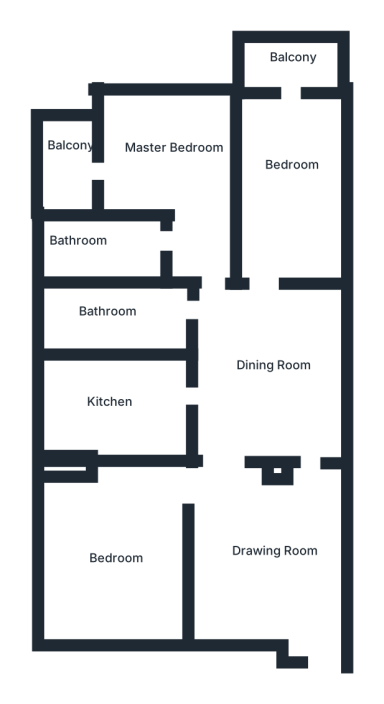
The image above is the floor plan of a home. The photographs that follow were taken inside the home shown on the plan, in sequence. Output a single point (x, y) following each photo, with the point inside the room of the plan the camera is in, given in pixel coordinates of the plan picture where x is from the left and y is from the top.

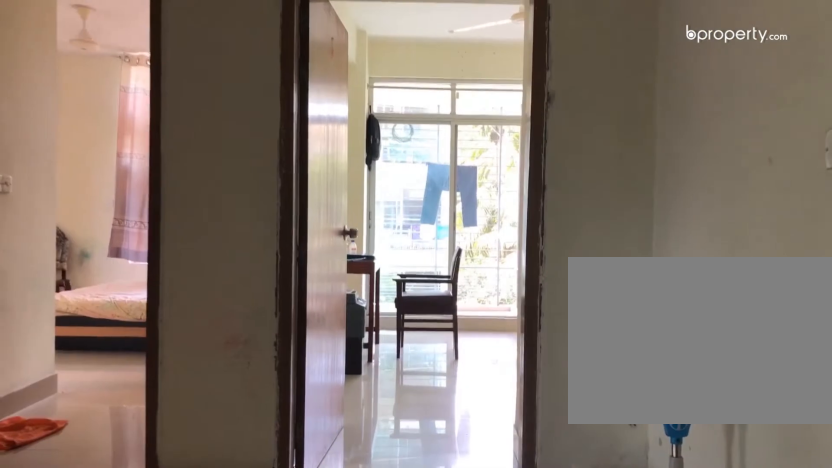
(262, 318)
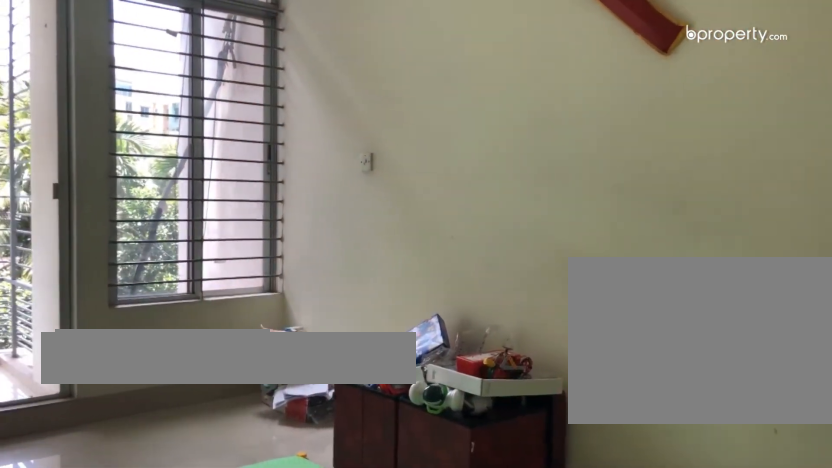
(289, 195)
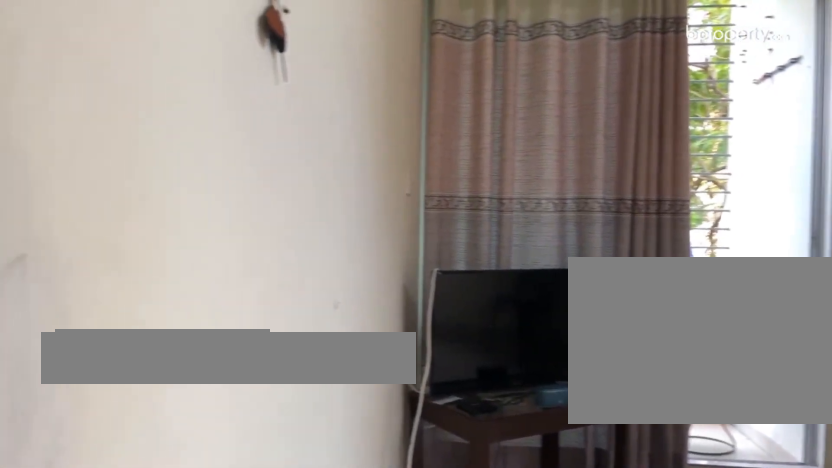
(189, 169)
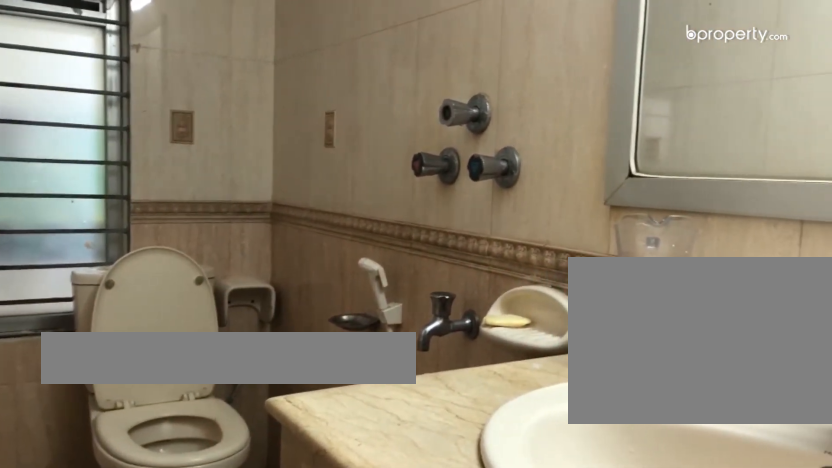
(107, 248)
